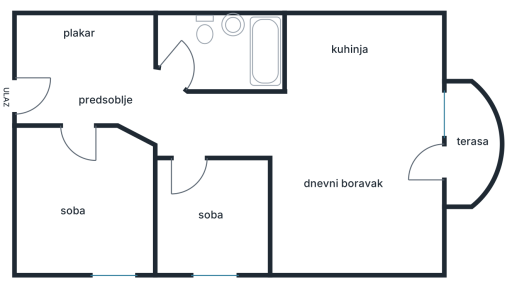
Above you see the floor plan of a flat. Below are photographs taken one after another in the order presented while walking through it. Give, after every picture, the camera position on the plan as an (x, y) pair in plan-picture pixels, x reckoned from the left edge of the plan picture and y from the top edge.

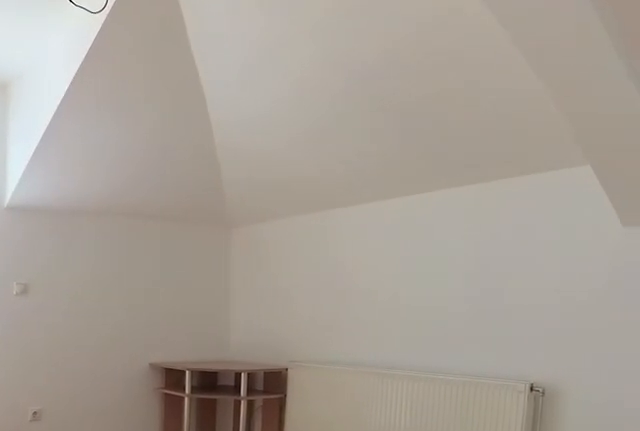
(249, 129)
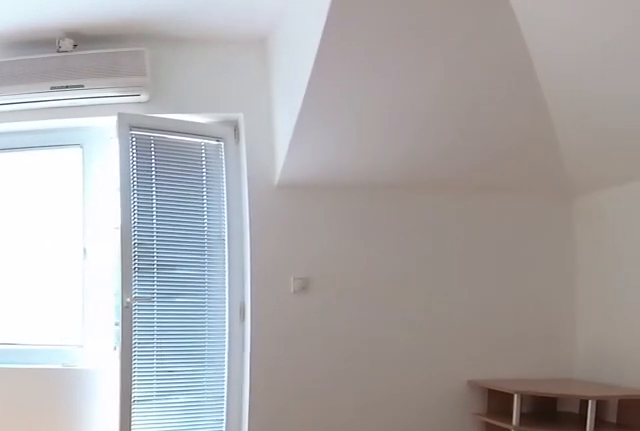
(304, 146)
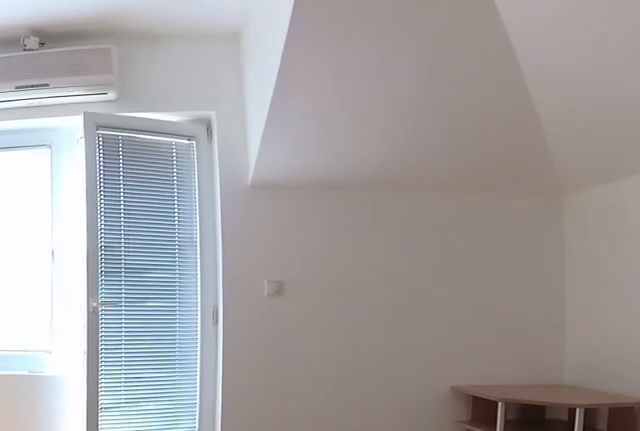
(315, 154)
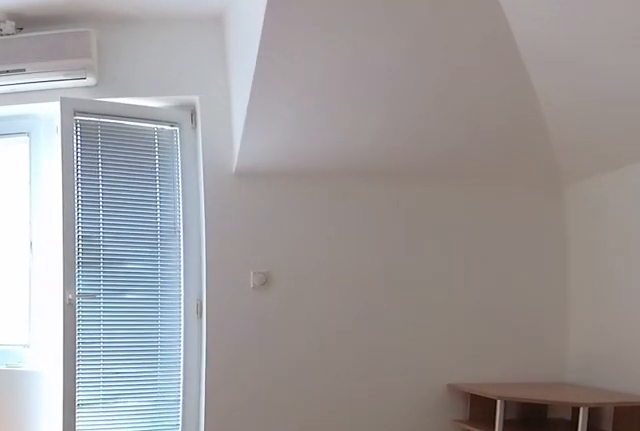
(321, 165)
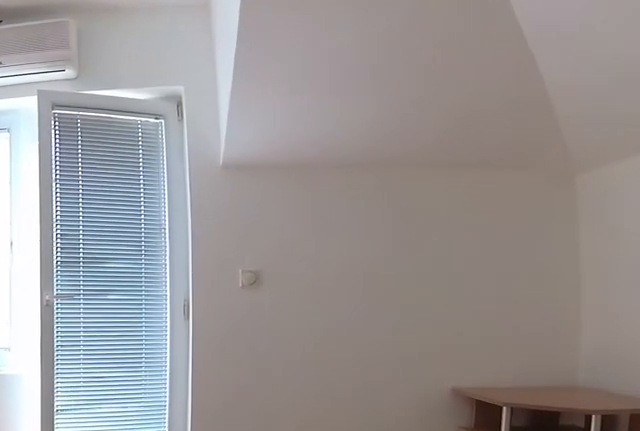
(325, 175)
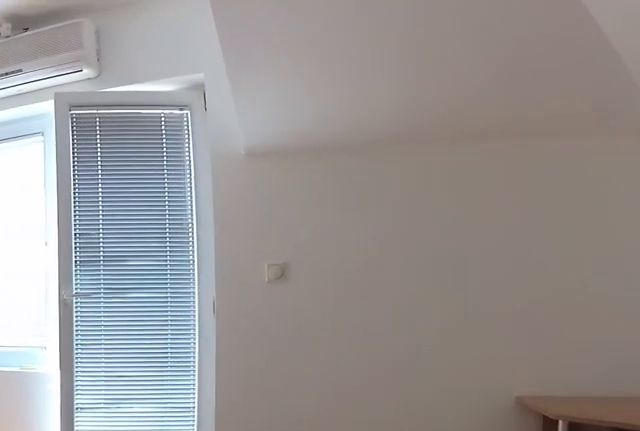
(325, 193)
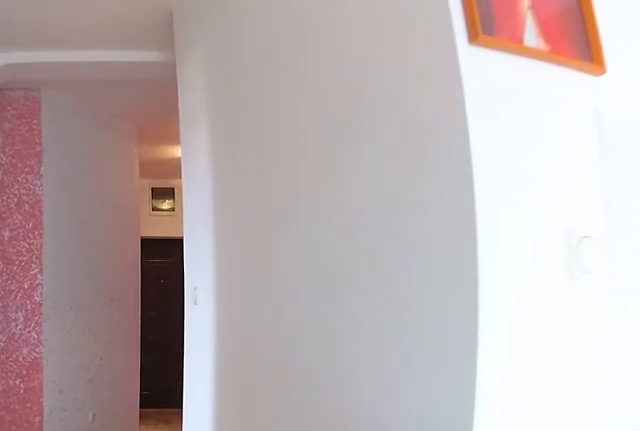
(339, 114)
